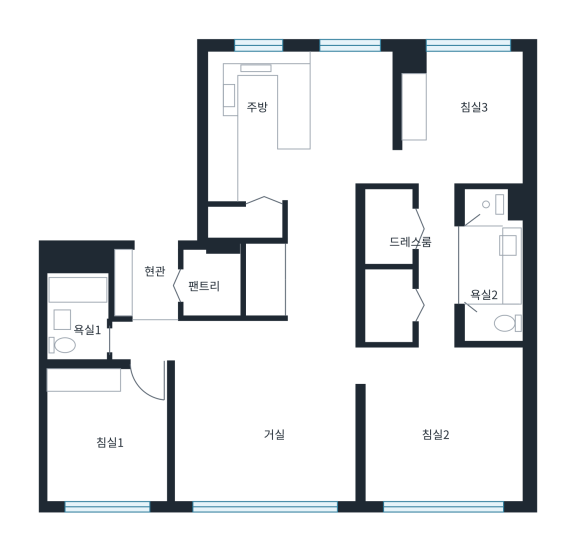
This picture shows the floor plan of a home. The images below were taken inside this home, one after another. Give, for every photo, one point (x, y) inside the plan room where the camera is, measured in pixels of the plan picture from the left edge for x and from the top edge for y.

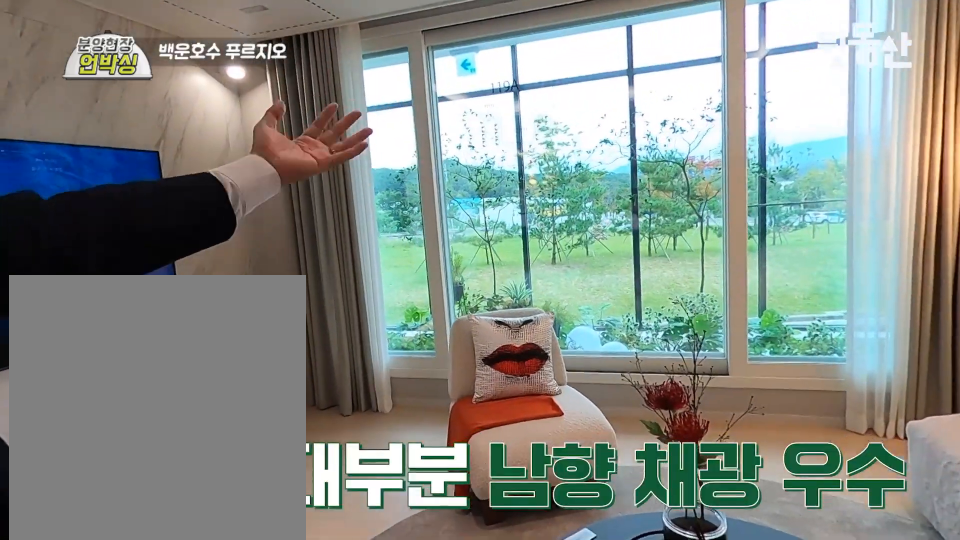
(277, 450)
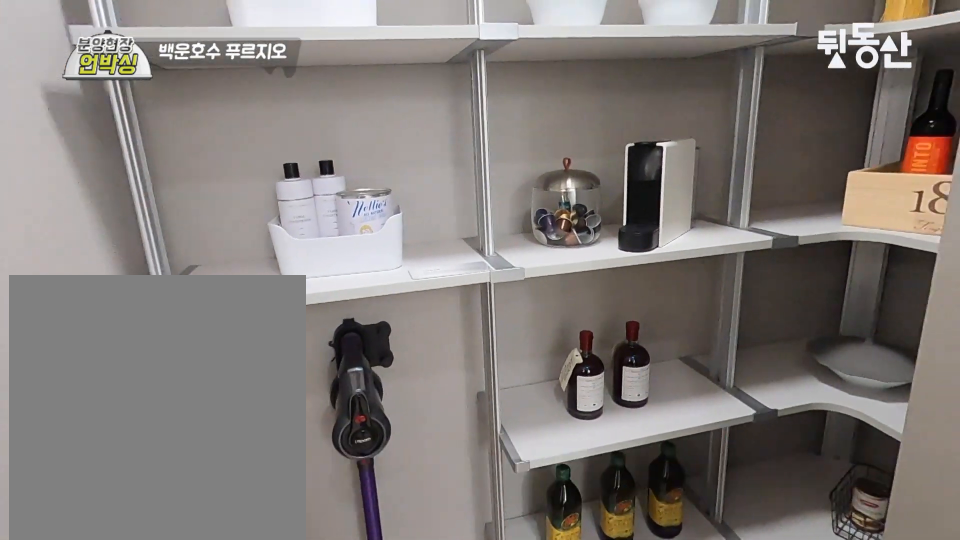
(265, 208)
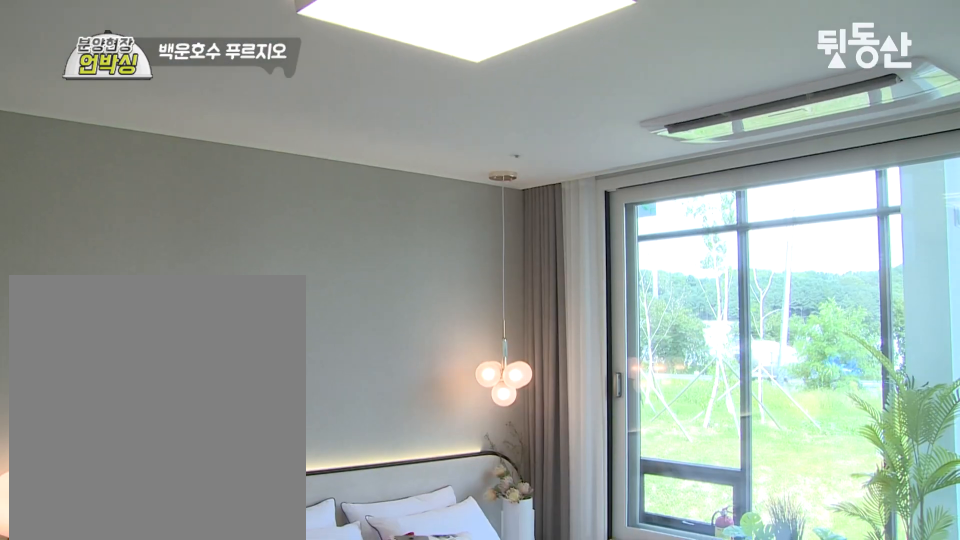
(442, 448)
